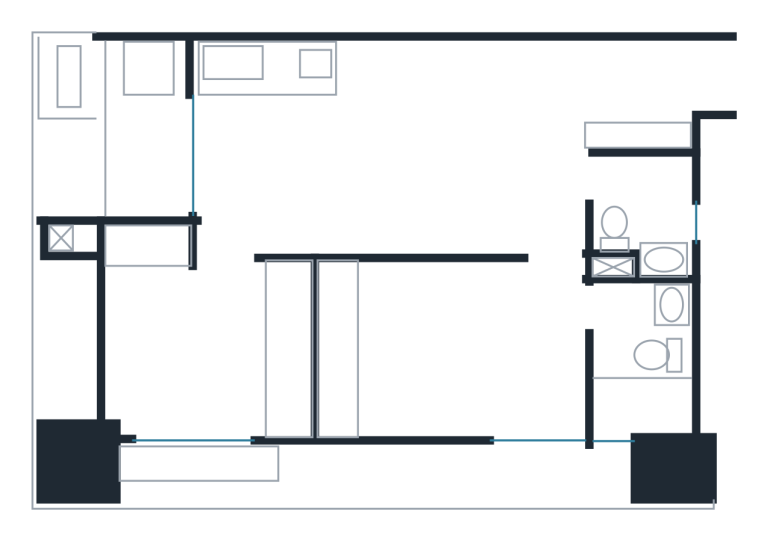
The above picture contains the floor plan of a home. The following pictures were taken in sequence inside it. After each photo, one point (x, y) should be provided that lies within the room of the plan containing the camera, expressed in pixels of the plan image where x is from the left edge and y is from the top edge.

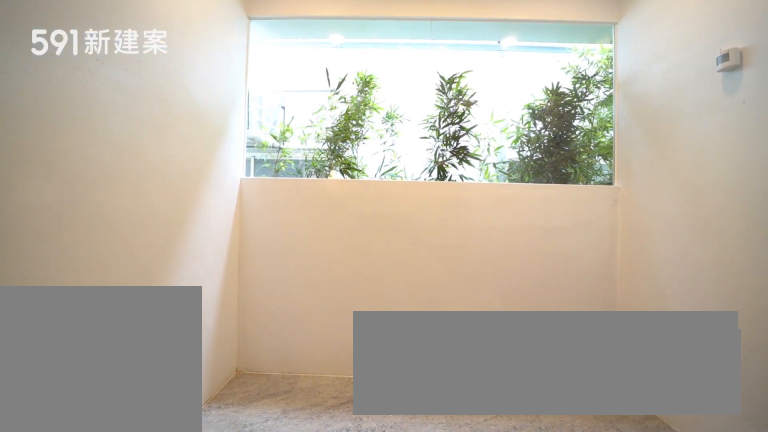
(139, 125)
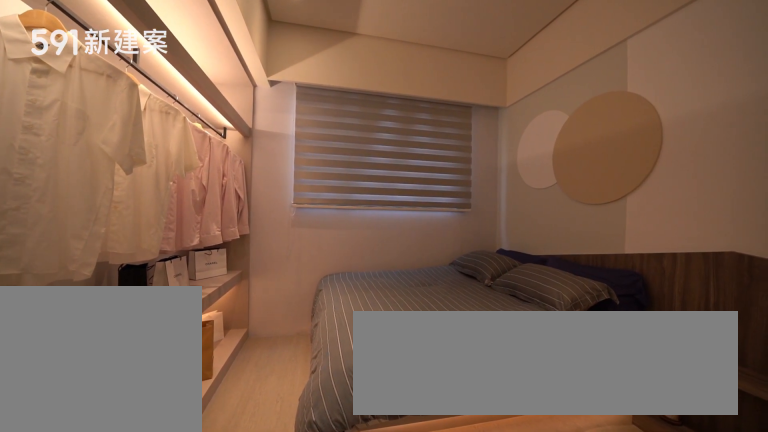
(201, 341)
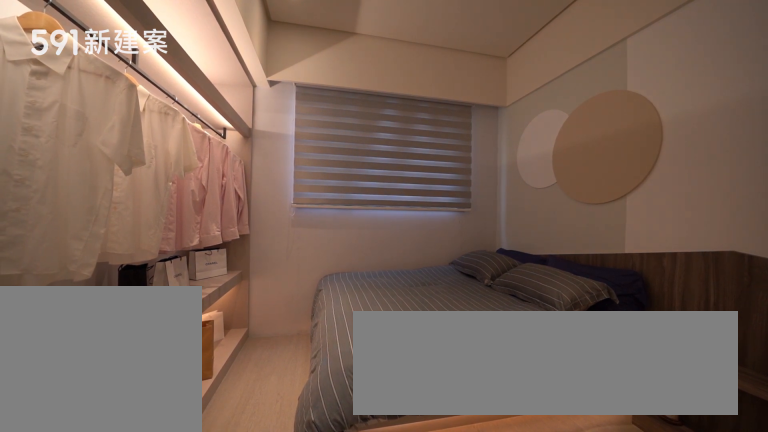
(201, 341)
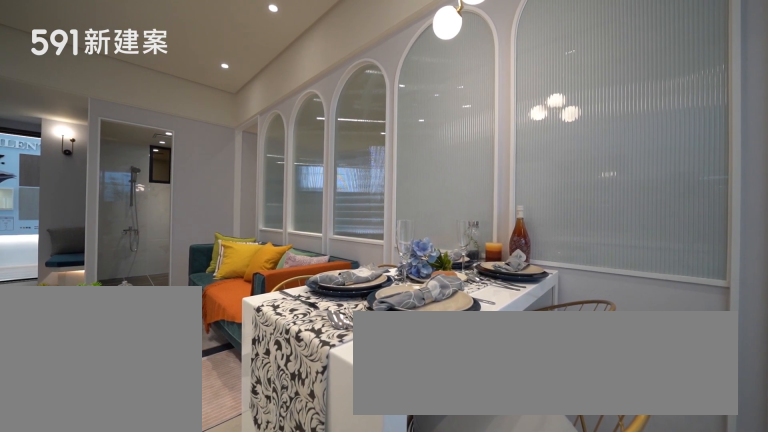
(306, 208)
